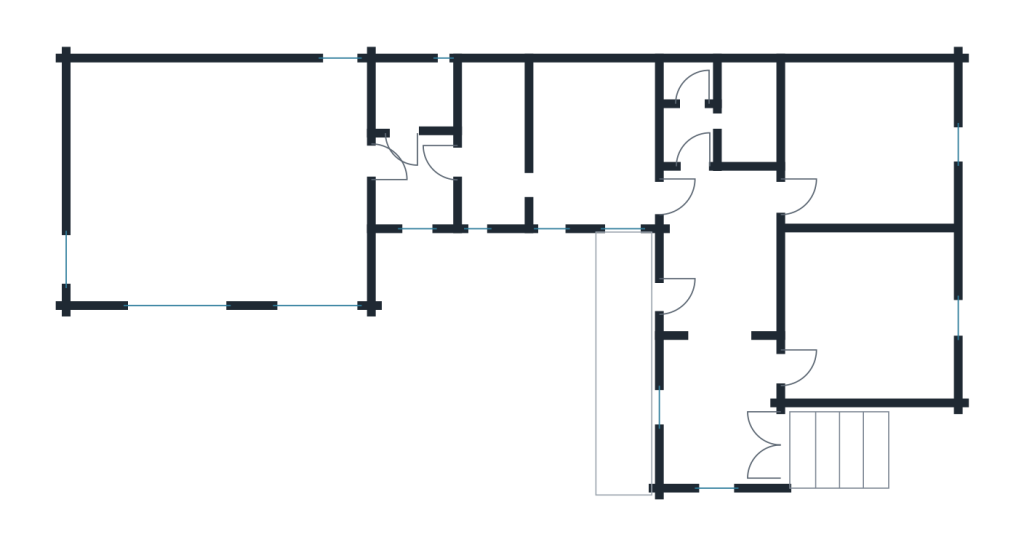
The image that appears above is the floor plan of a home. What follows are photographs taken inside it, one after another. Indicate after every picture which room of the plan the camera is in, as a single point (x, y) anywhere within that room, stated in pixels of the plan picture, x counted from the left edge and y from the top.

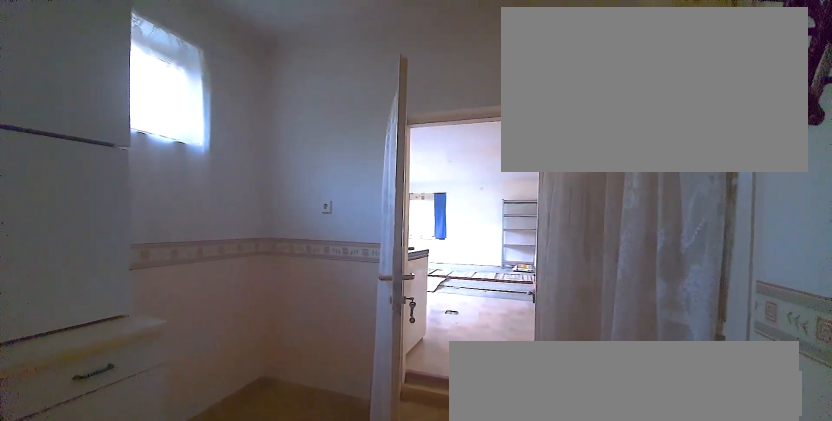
(413, 184)
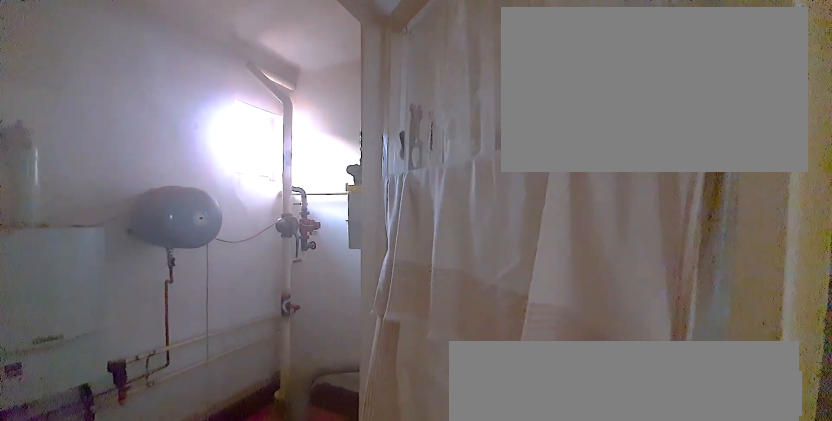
(413, 101)
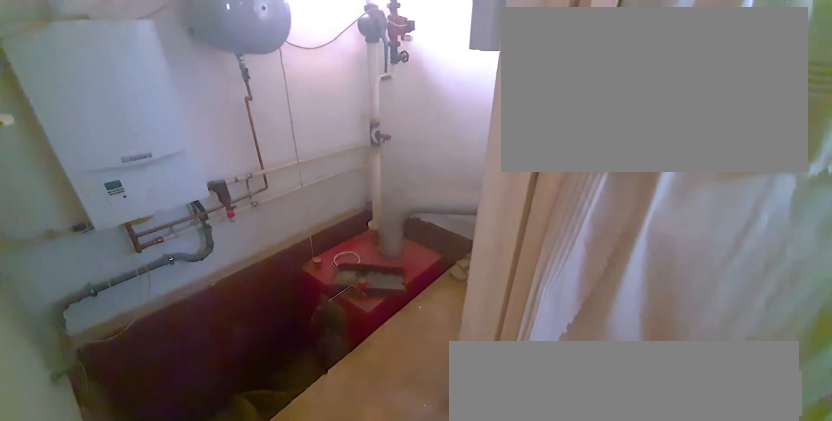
(412, 101)
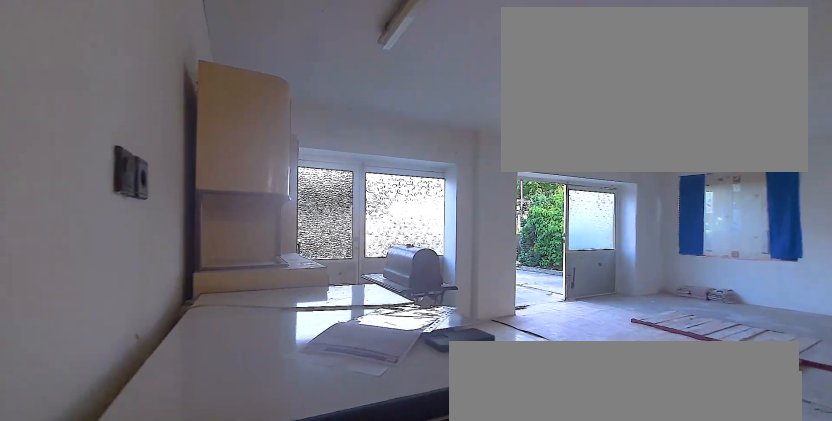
(219, 178)
